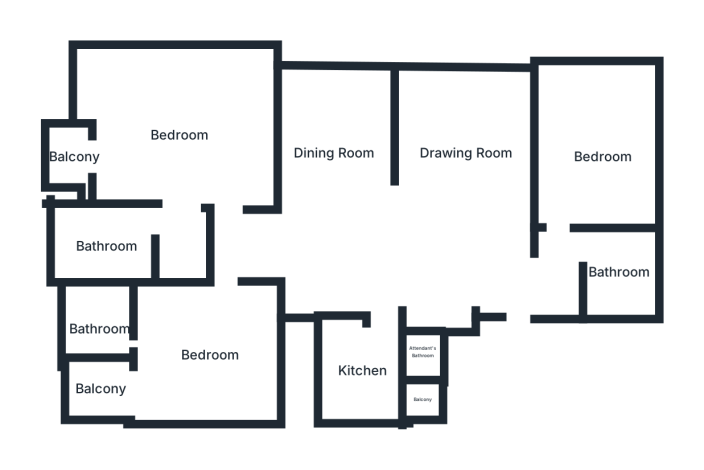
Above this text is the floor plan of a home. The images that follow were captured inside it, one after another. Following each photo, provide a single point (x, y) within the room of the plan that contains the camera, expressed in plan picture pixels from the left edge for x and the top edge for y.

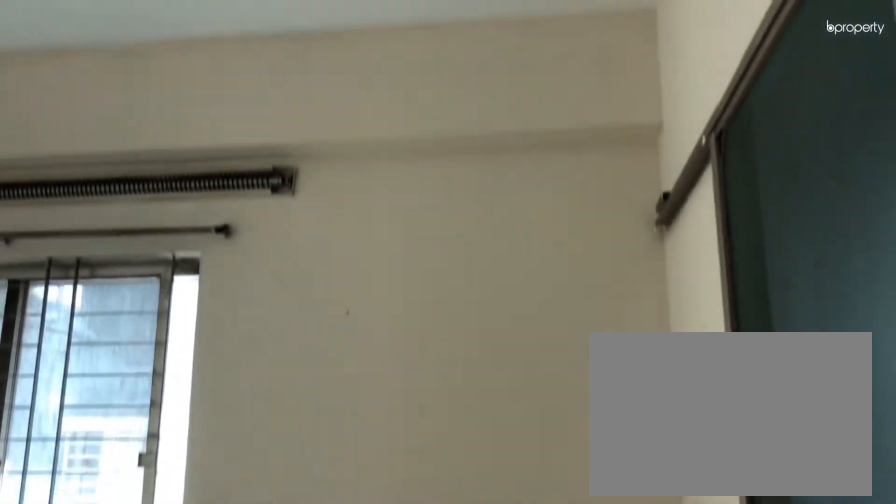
(602, 153)
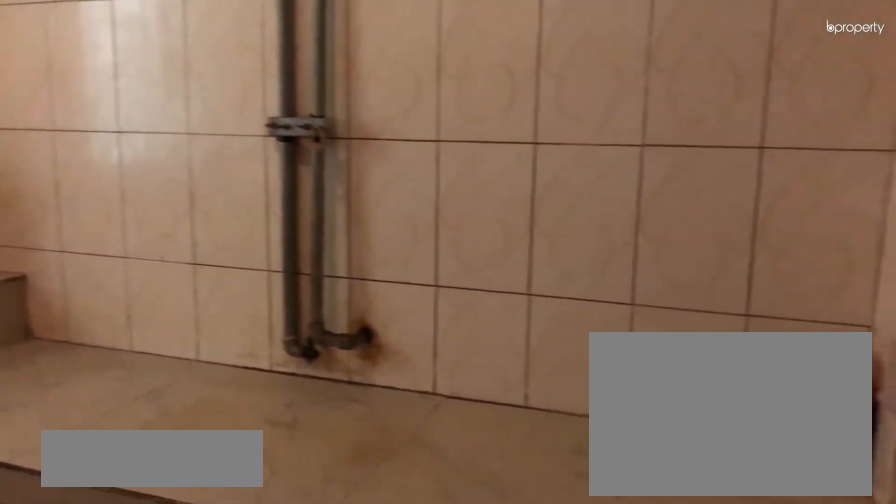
(367, 368)
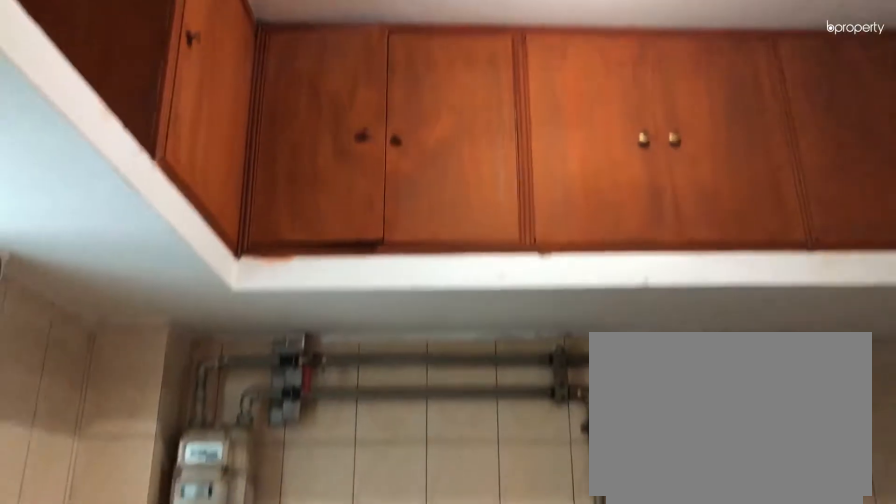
(365, 368)
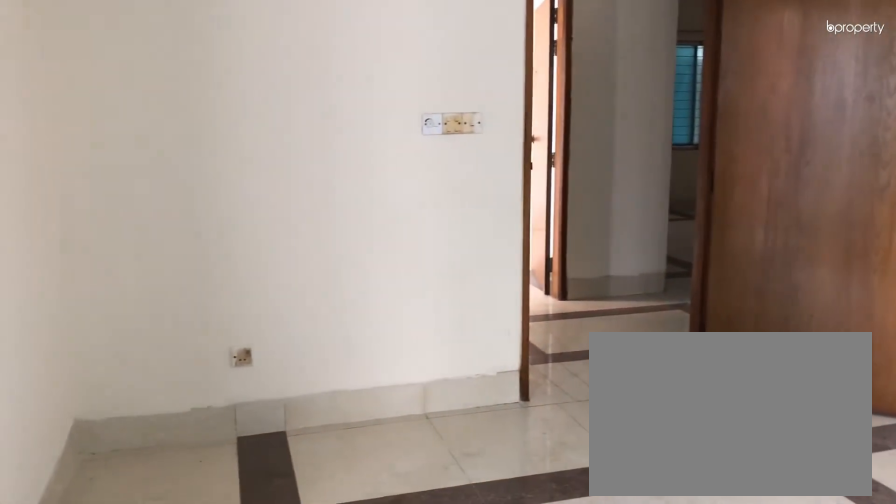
(208, 353)
